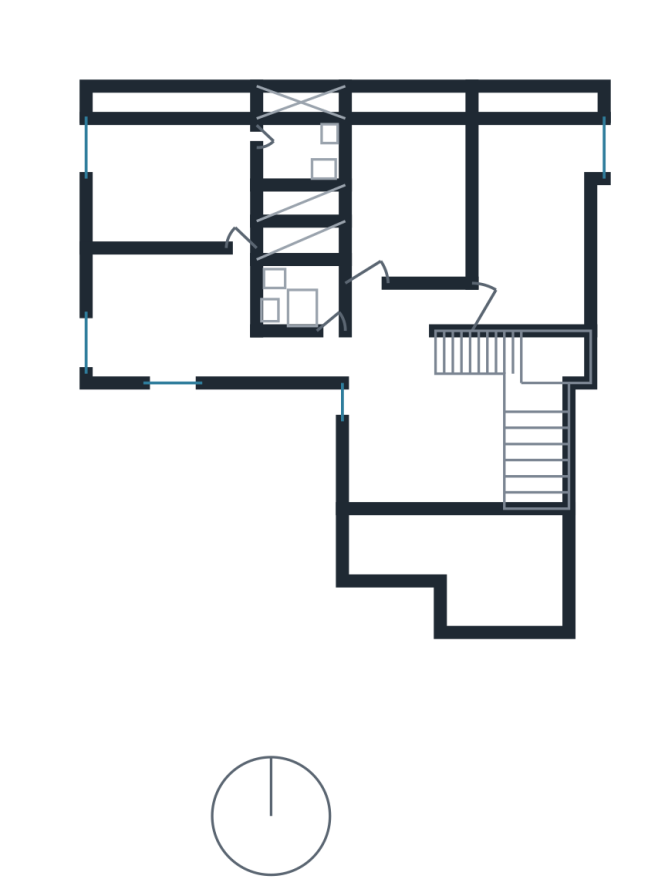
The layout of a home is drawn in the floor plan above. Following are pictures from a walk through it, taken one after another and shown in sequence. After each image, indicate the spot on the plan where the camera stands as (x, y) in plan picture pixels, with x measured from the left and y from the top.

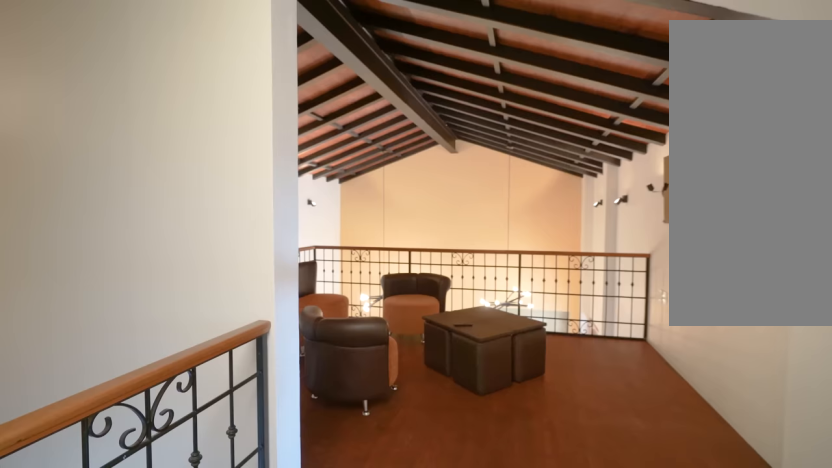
(372, 315)
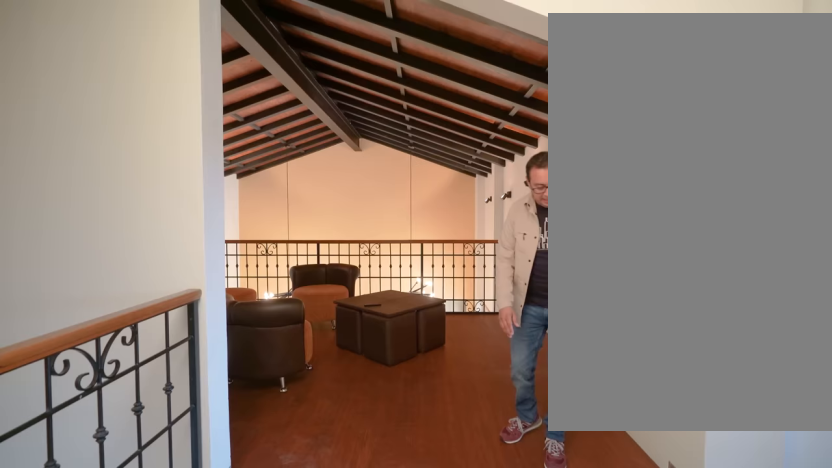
(373, 325)
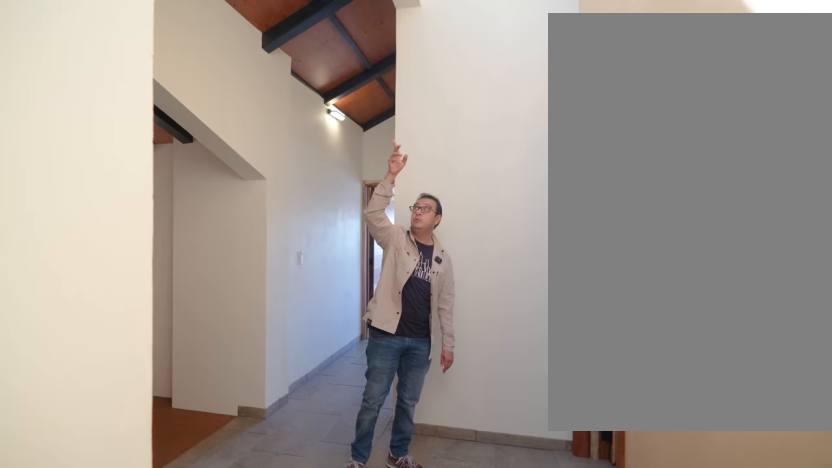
(373, 325)
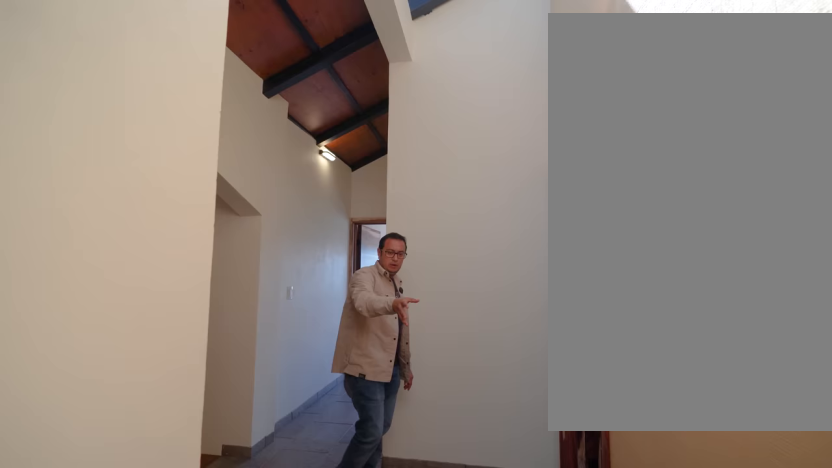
(373, 325)
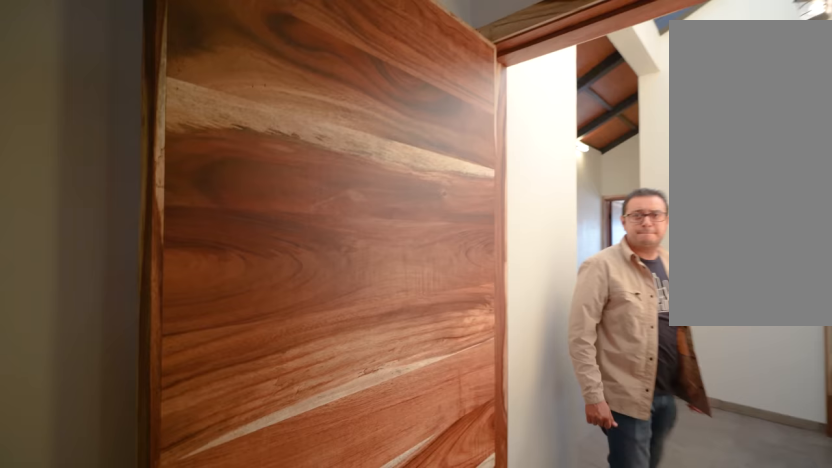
(540, 291)
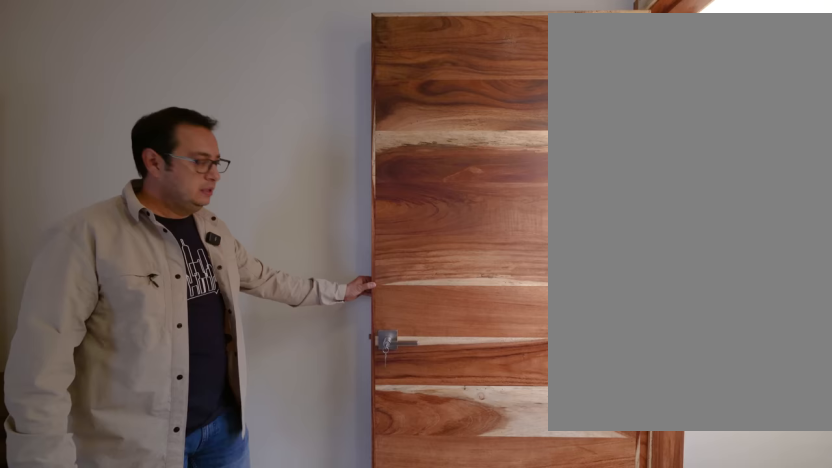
(509, 302)
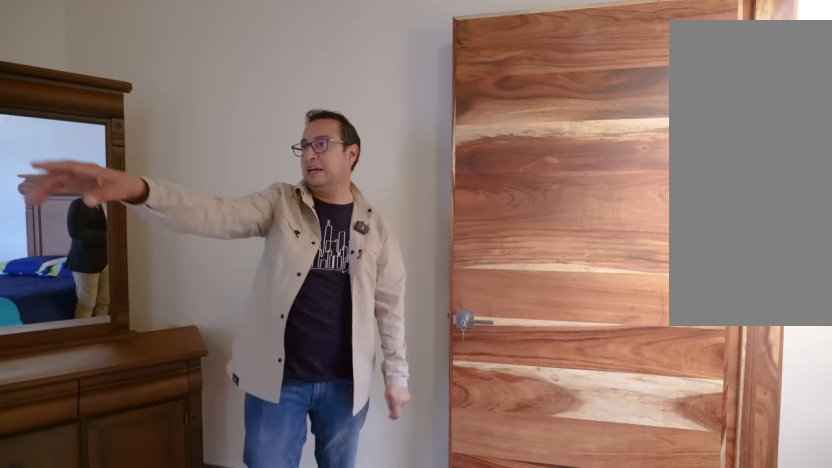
(510, 302)
